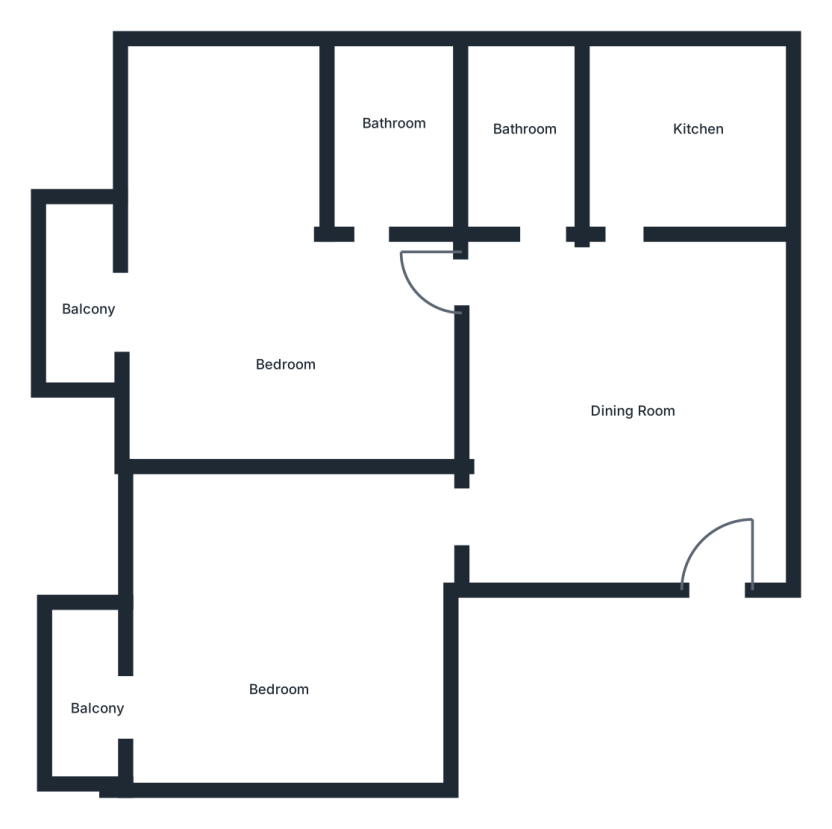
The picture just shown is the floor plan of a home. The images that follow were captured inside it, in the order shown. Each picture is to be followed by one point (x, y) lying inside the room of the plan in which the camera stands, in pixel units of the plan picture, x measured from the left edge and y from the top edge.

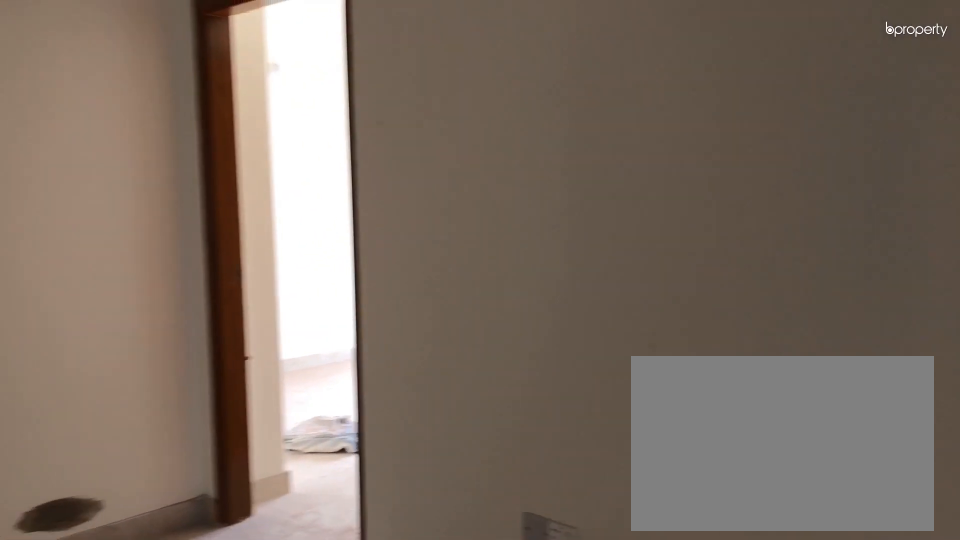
(609, 362)
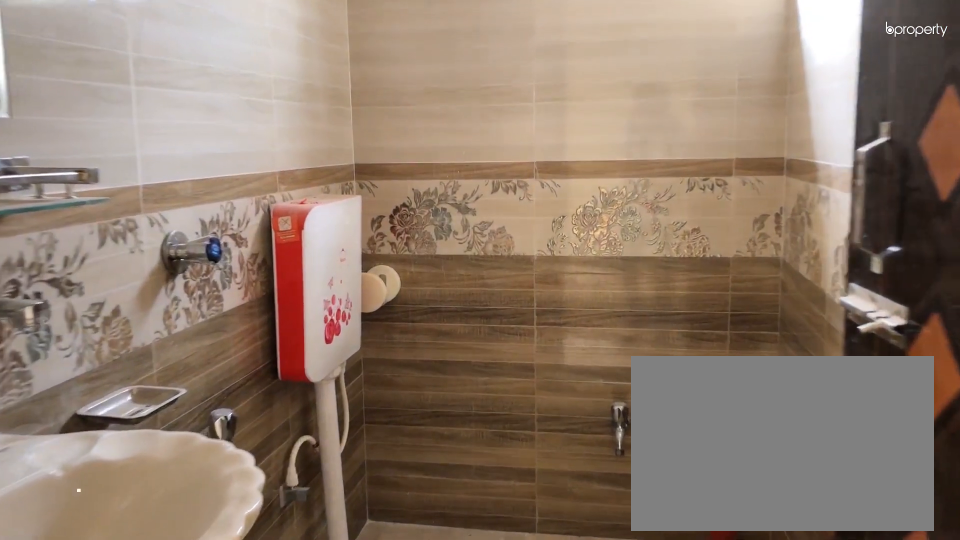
(521, 154)
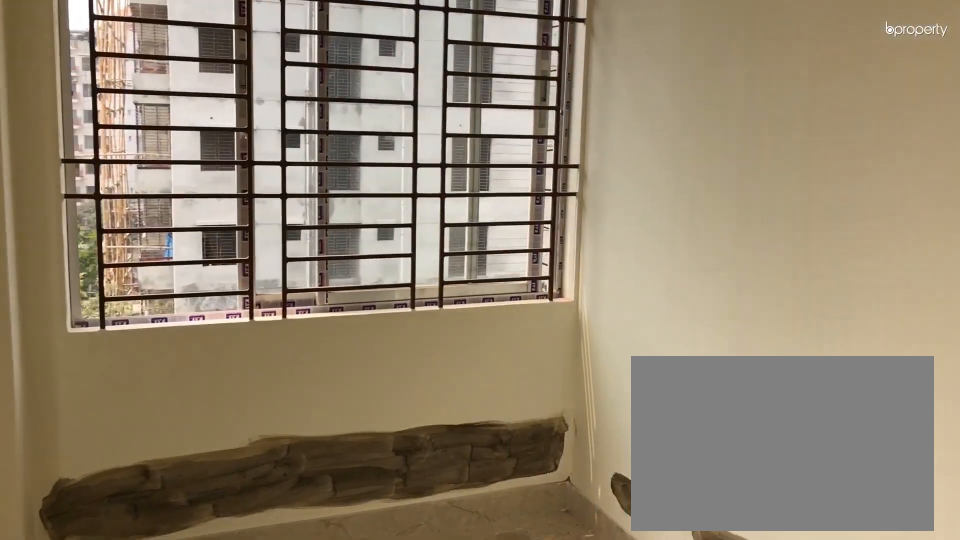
(279, 294)
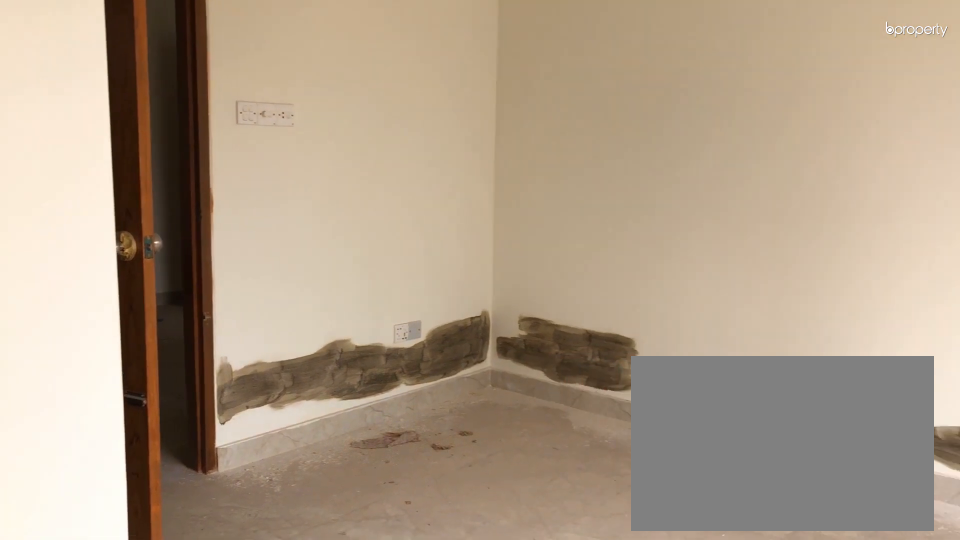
(306, 303)
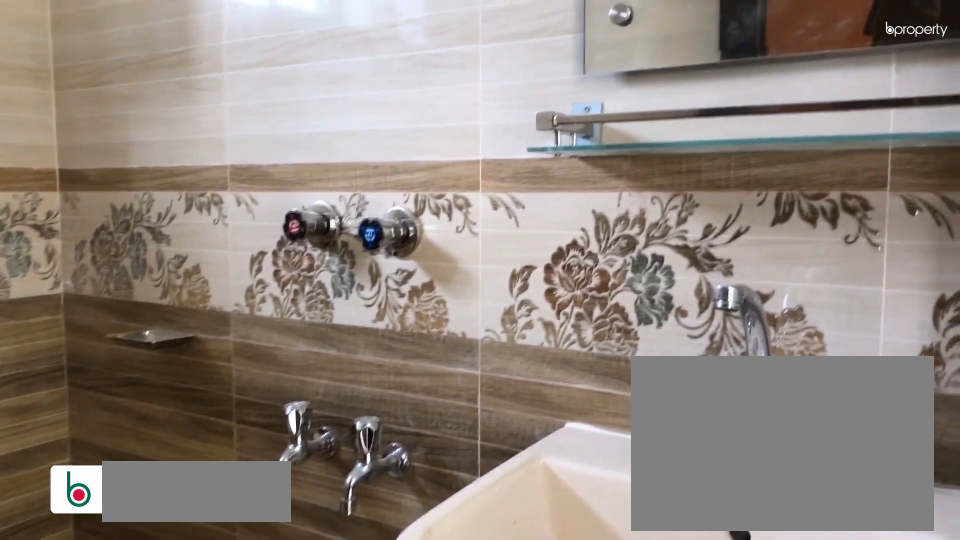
(389, 128)
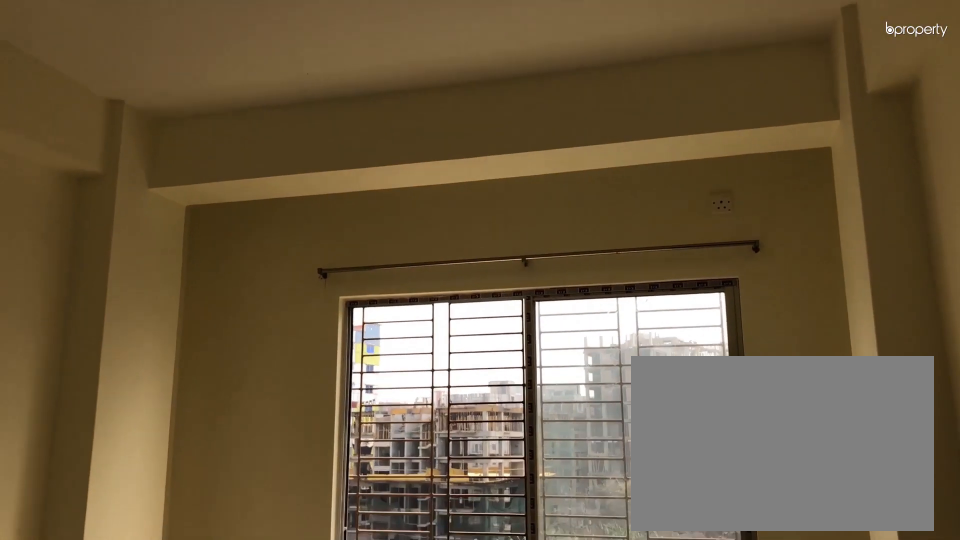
(277, 644)
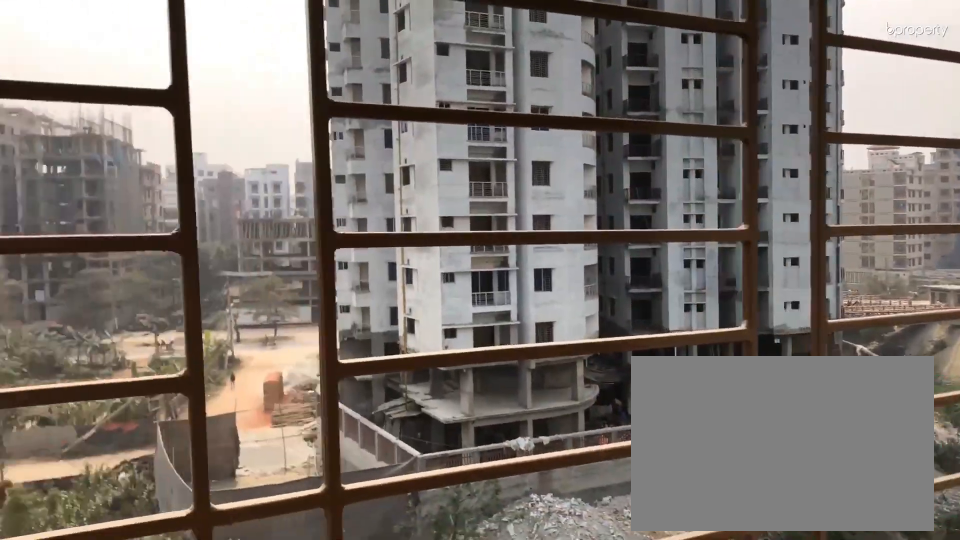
(84, 693)
